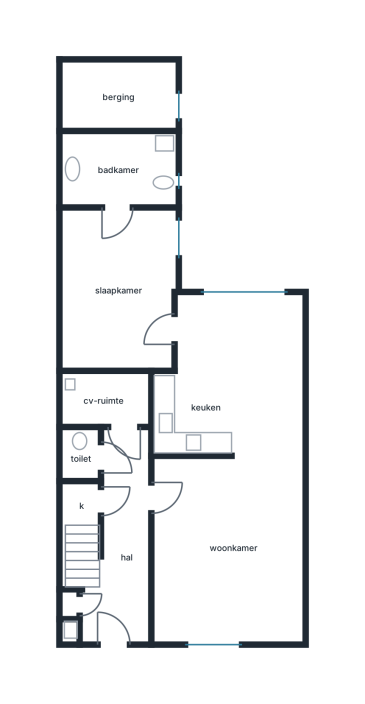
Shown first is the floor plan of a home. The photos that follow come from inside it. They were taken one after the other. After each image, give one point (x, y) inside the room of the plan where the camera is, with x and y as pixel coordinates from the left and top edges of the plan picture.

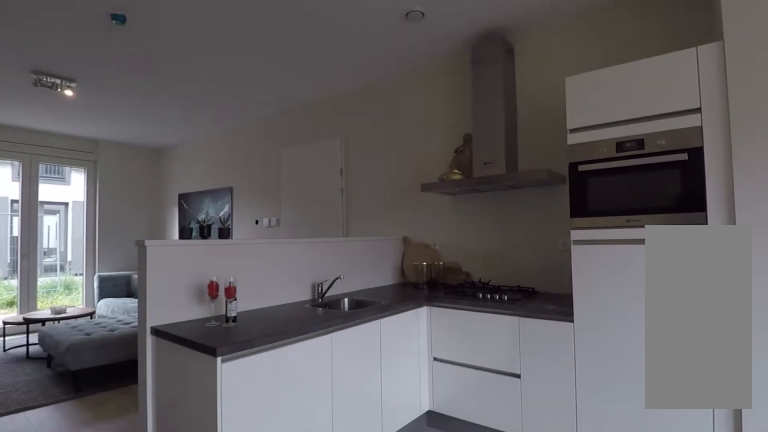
(235, 318)
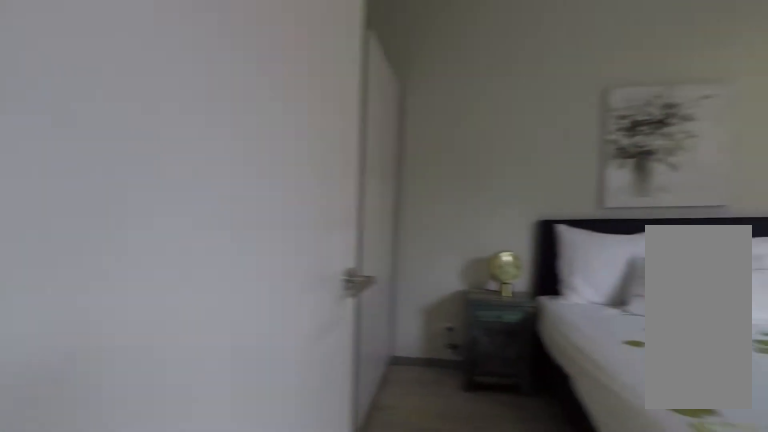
(117, 277)
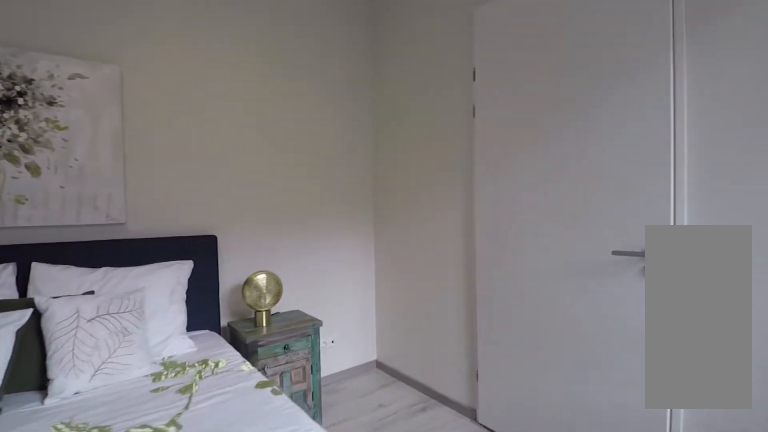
(117, 277)
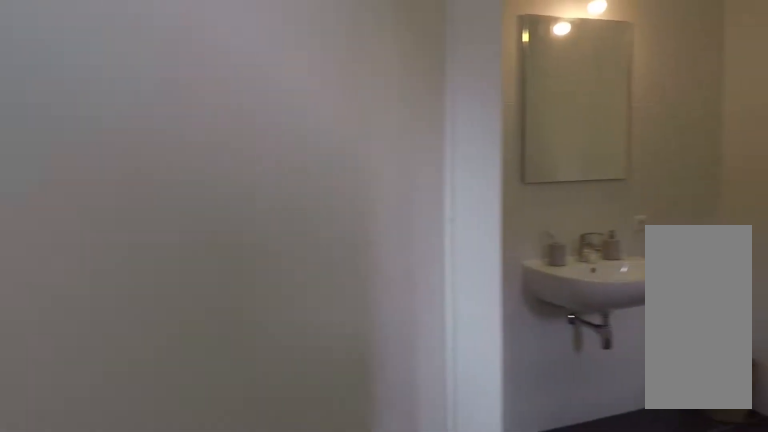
(117, 277)
